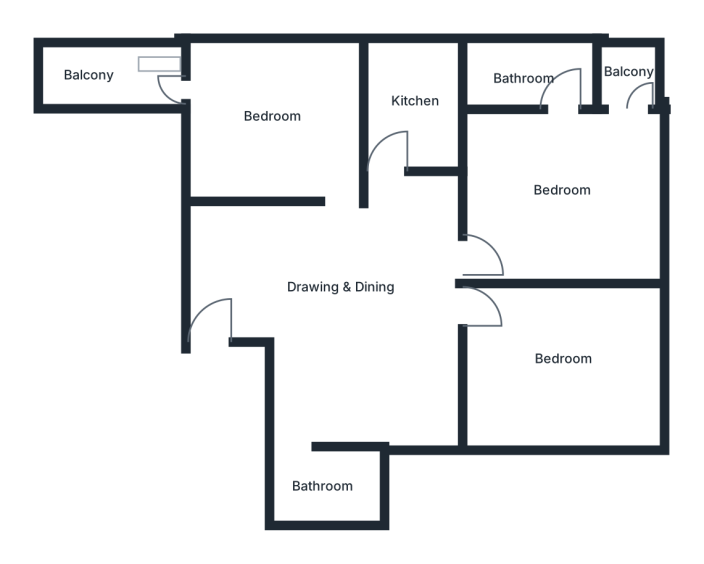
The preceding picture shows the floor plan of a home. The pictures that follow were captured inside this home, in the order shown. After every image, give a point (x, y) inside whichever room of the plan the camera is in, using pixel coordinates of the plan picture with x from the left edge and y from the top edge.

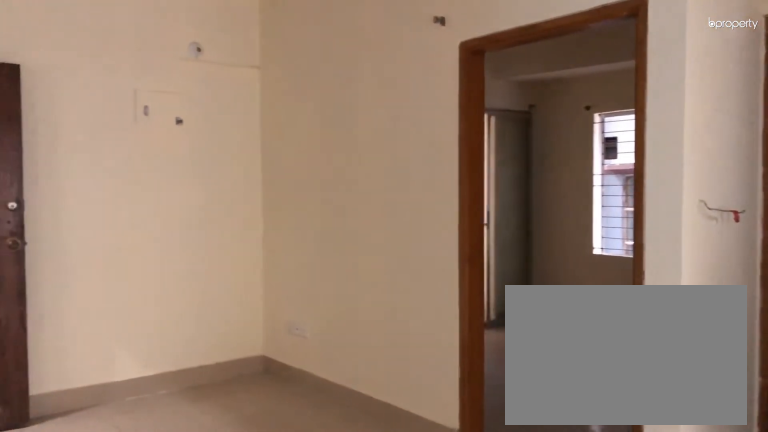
(339, 287)
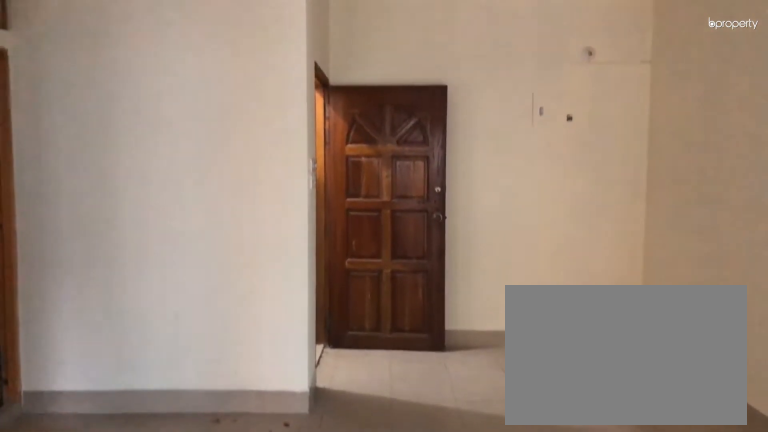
(339, 287)
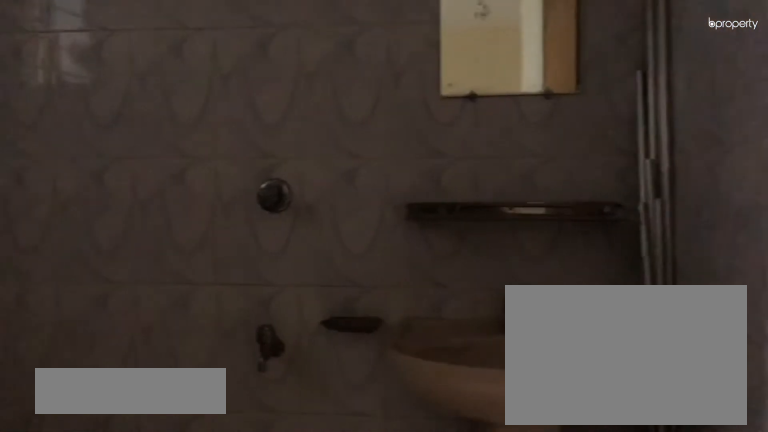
(323, 486)
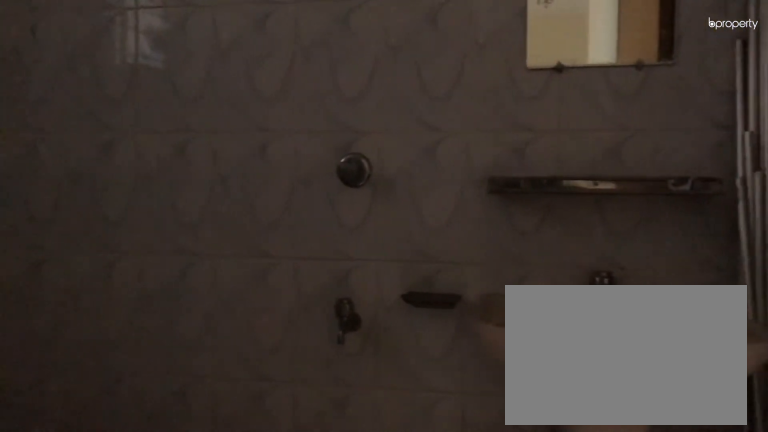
(323, 486)
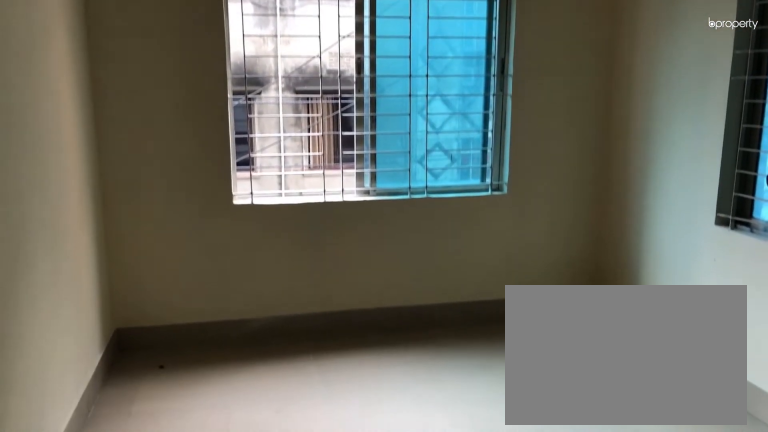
(565, 360)
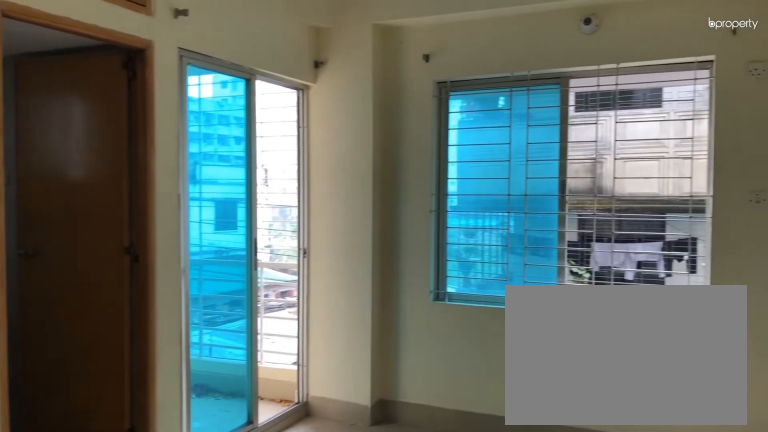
(565, 188)
